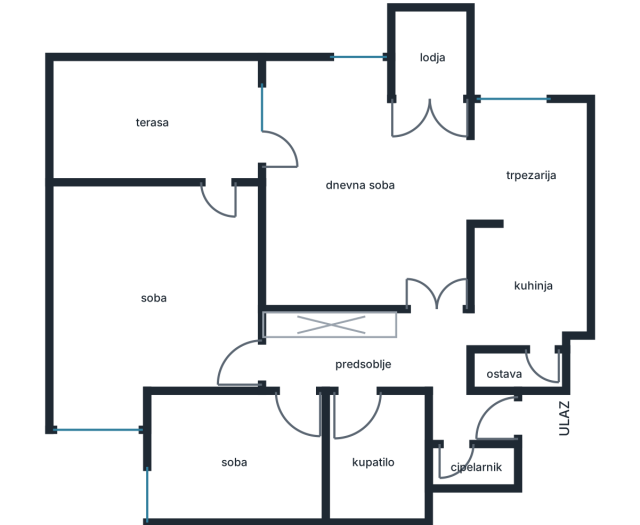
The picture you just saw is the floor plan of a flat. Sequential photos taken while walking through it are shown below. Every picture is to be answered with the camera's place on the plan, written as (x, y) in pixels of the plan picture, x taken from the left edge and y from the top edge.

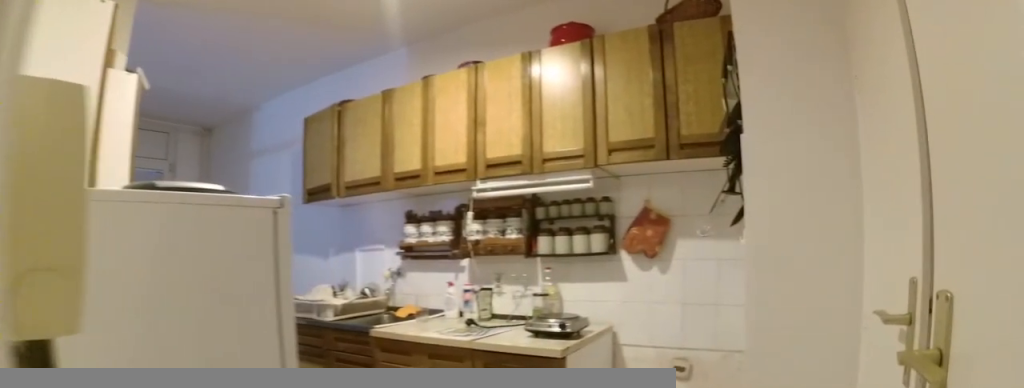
(450, 350)
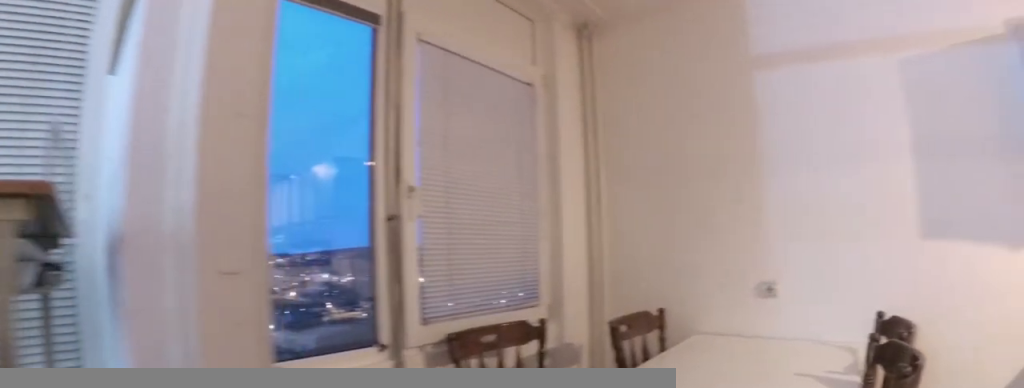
(448, 199)
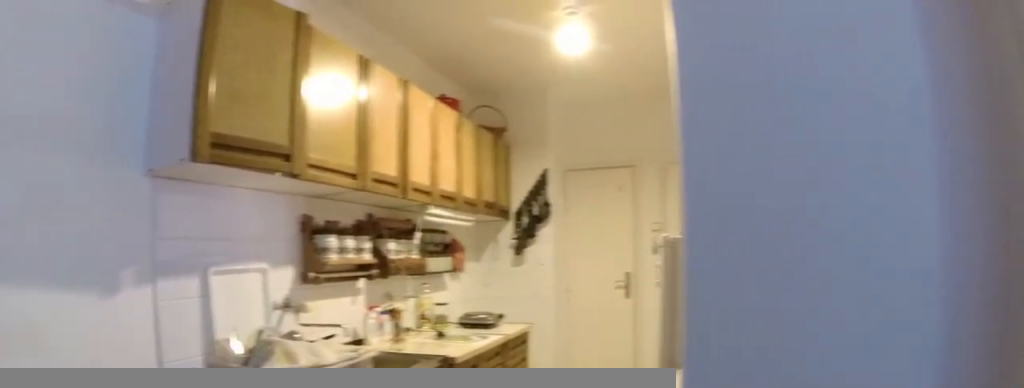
(514, 136)
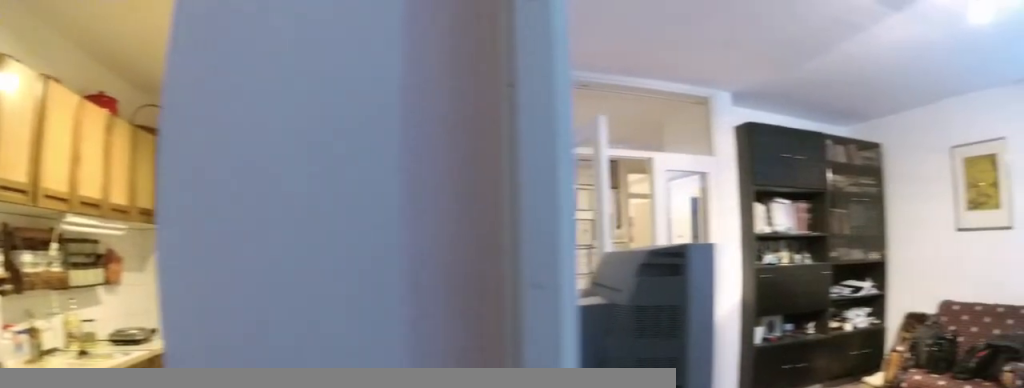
(514, 144)
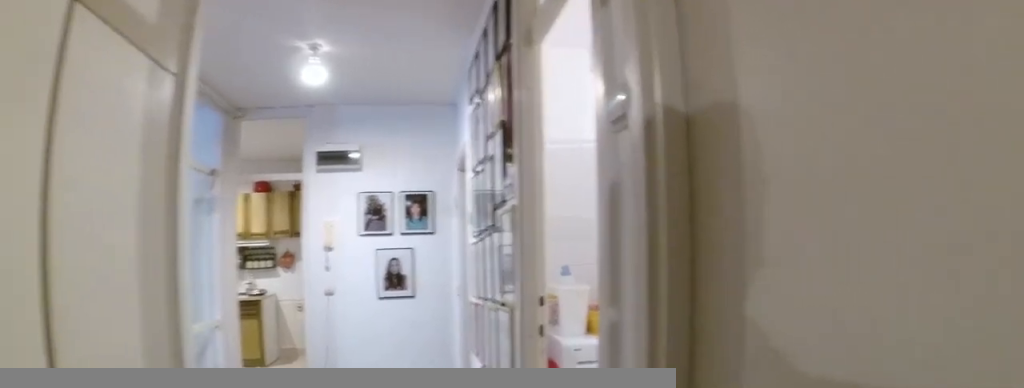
(272, 362)
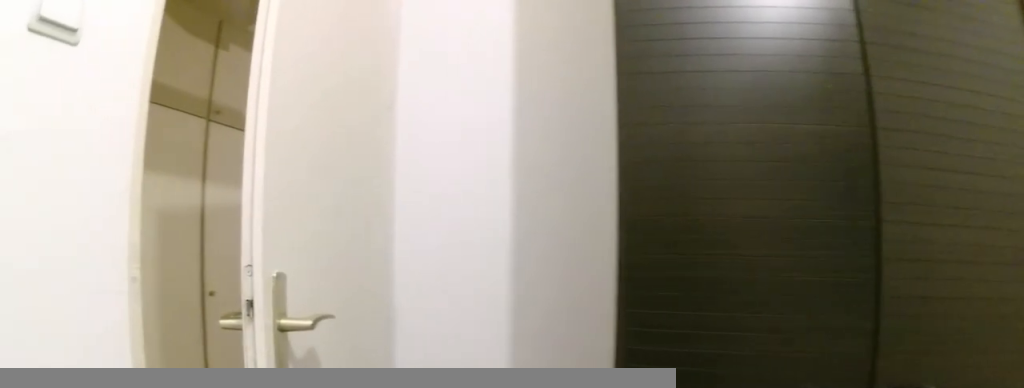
(214, 449)
